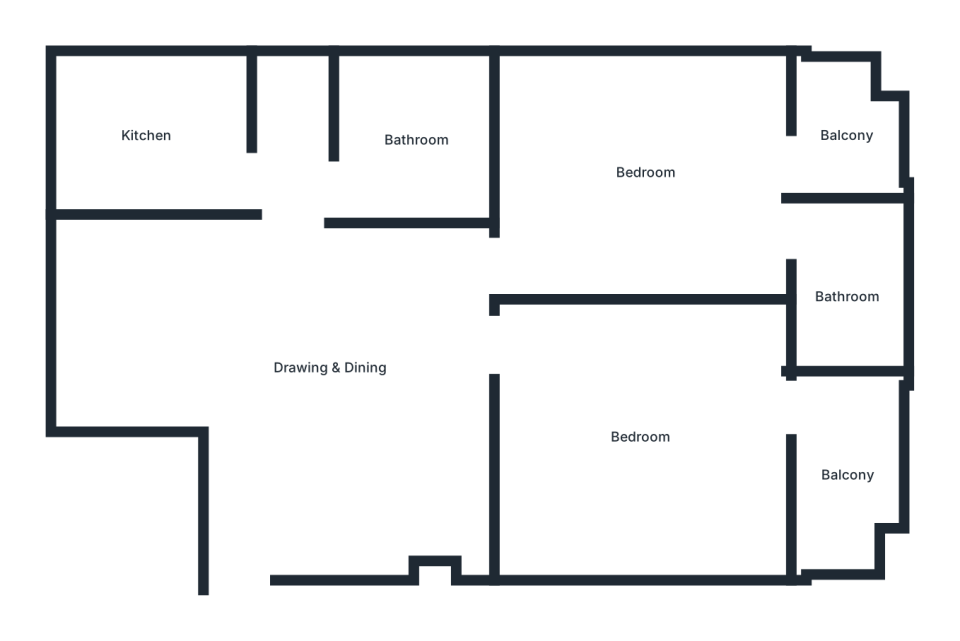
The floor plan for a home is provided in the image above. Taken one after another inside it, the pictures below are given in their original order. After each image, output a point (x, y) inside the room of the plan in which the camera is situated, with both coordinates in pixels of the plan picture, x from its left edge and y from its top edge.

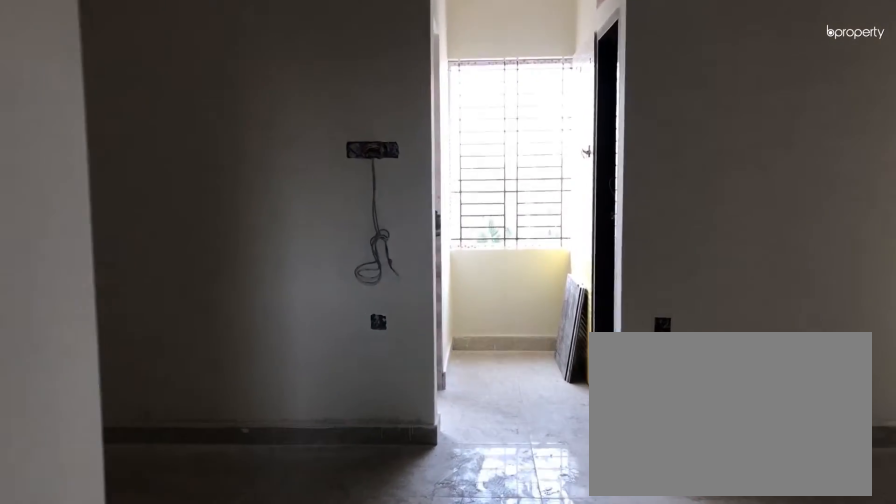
(257, 547)
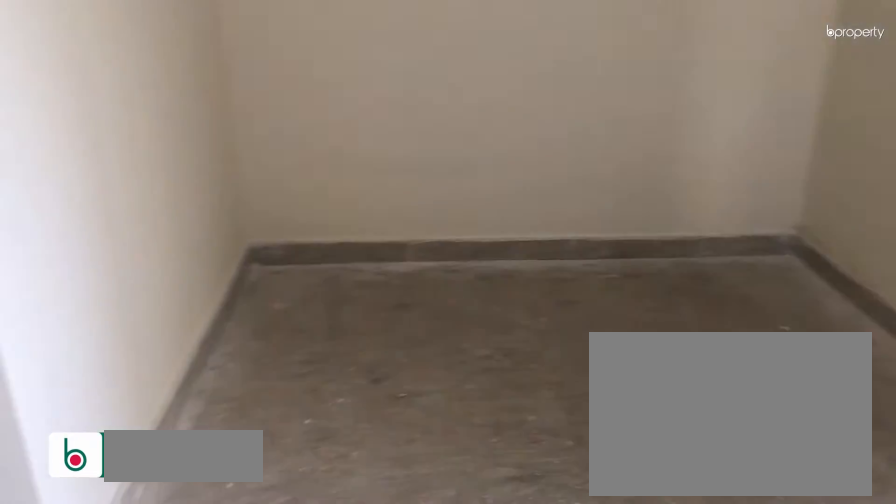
(332, 367)
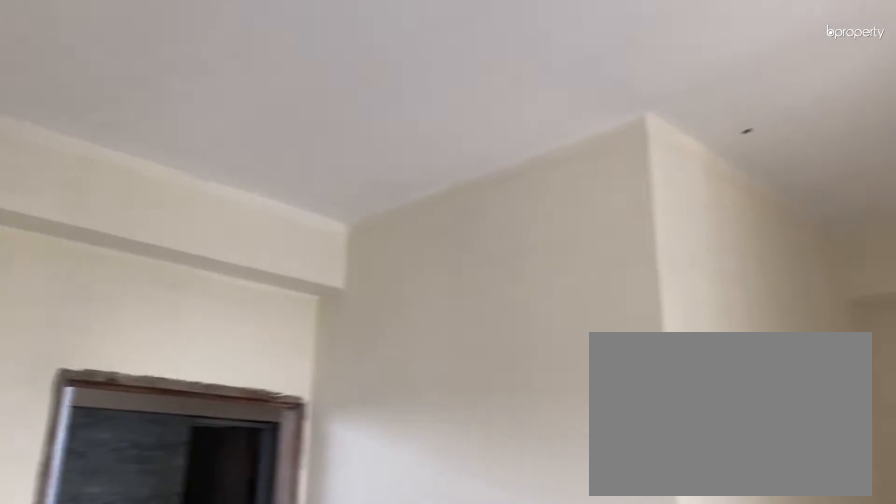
(332, 367)
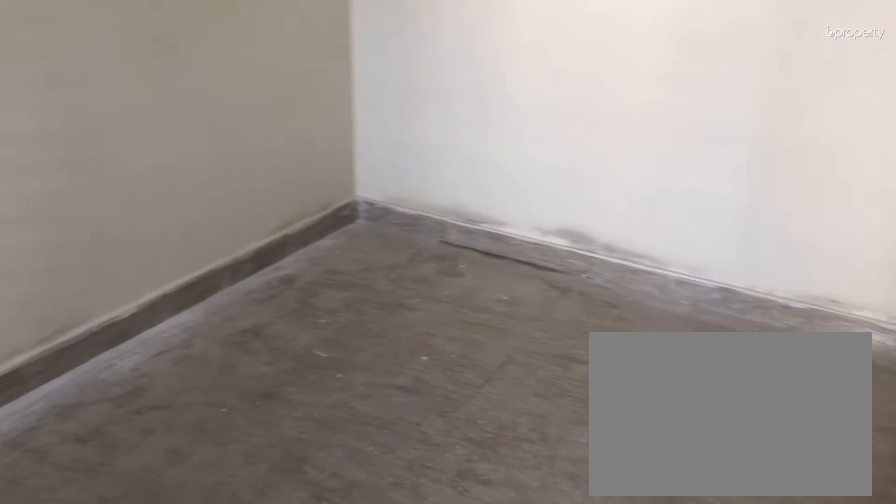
(640, 438)
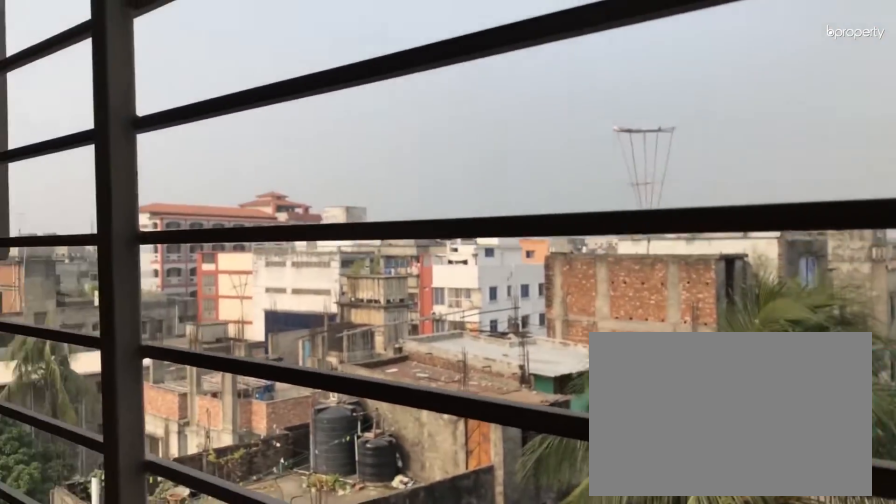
(846, 478)
